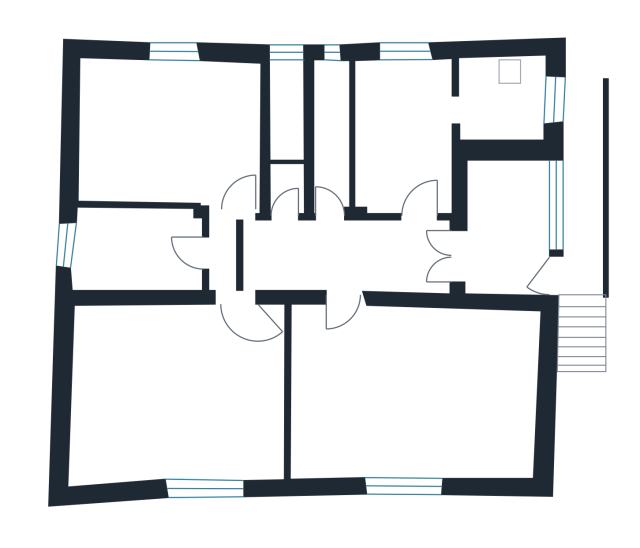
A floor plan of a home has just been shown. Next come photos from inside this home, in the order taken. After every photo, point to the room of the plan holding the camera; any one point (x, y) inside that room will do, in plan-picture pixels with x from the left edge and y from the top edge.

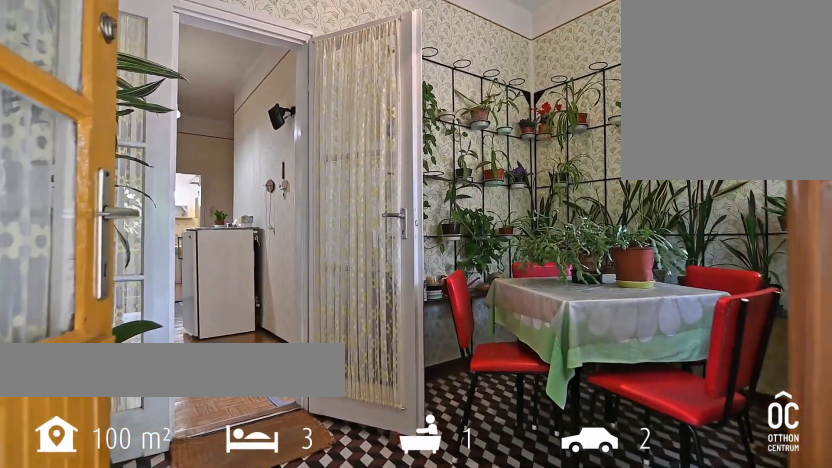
(508, 225)
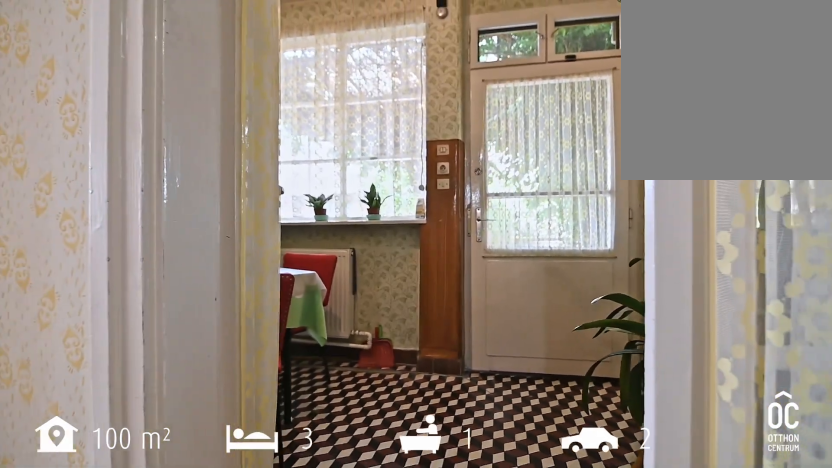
(508, 225)
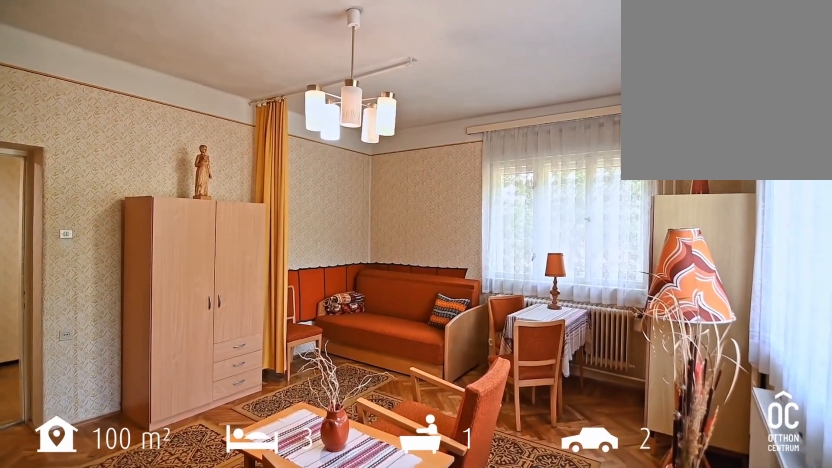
(419, 392)
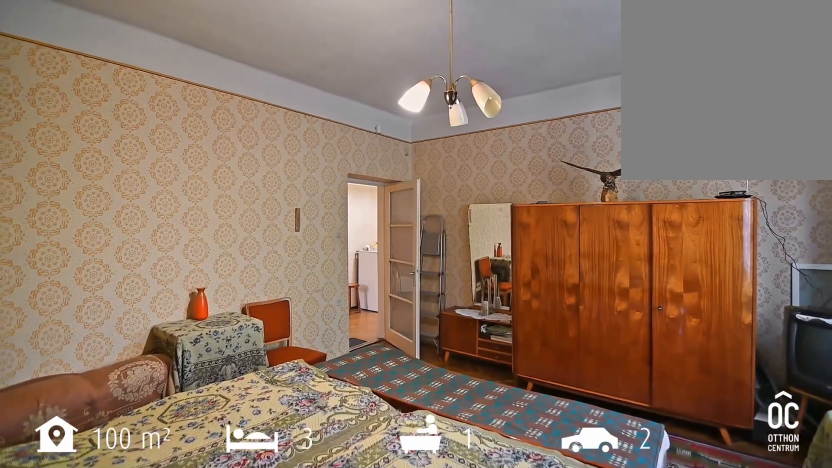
(172, 392)
